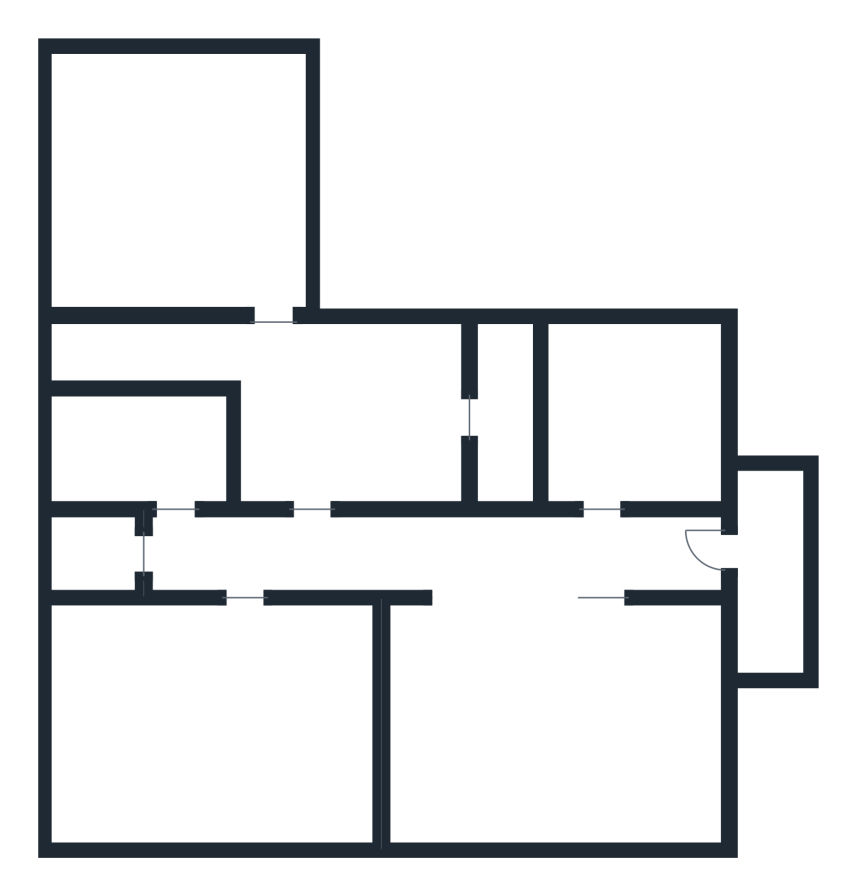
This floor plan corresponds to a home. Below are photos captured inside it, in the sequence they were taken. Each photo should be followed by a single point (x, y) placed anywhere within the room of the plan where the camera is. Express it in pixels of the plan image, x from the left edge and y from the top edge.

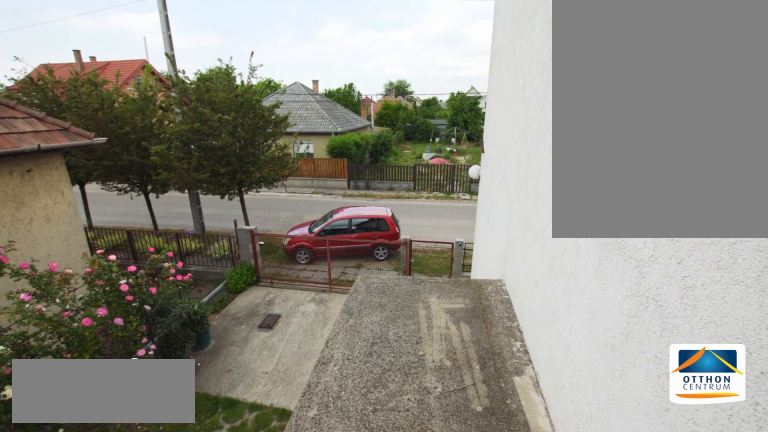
(773, 559)
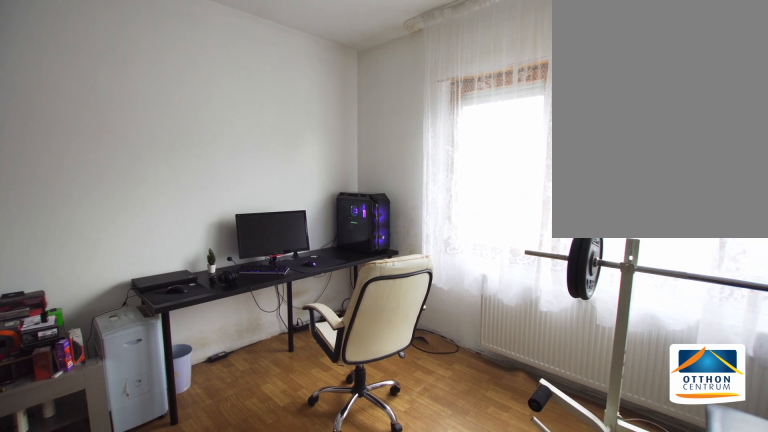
(206, 728)
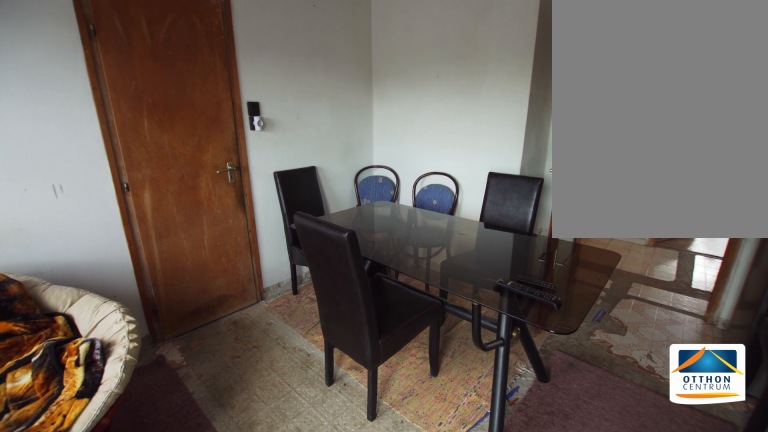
(369, 416)
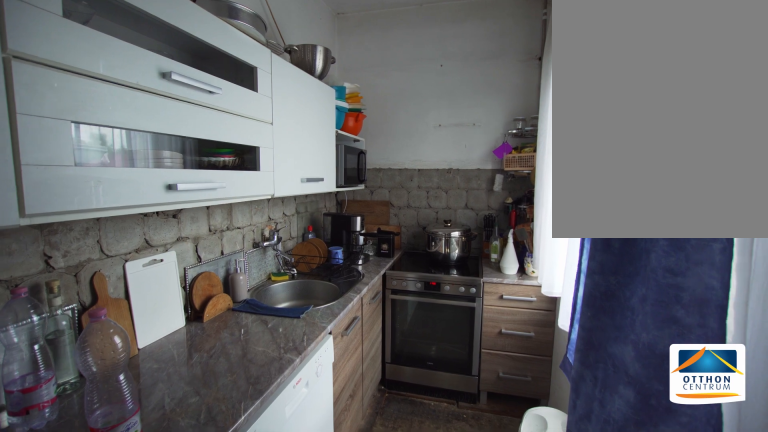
(144, 352)
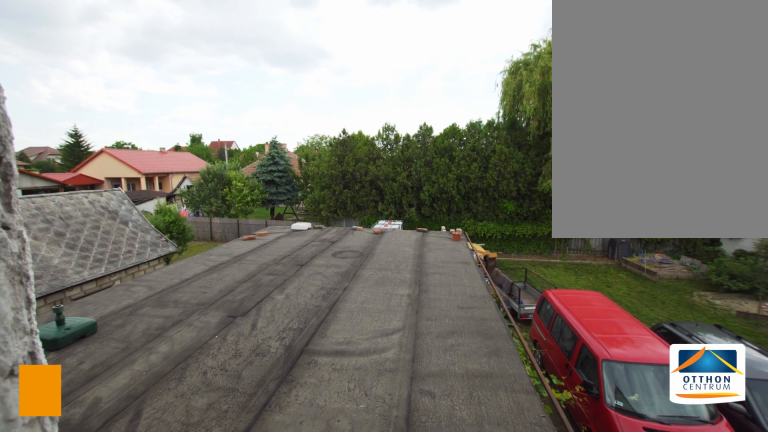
(179, 146)
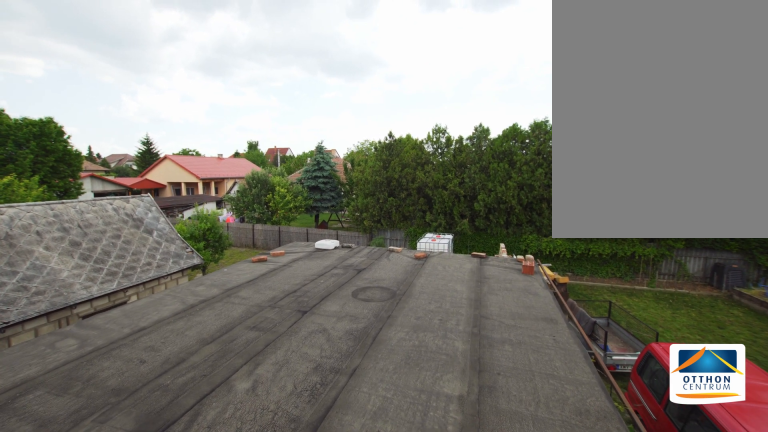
(179, 146)
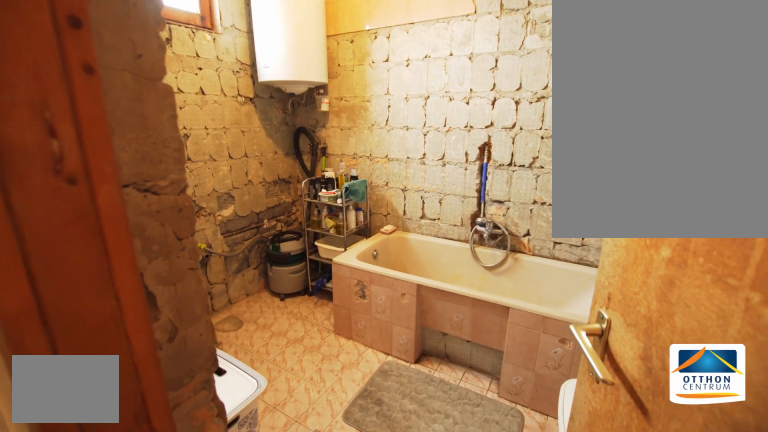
(128, 450)
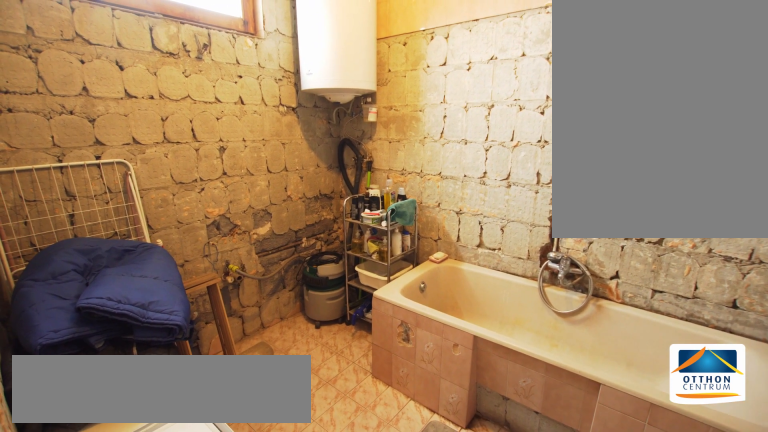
(128, 450)
